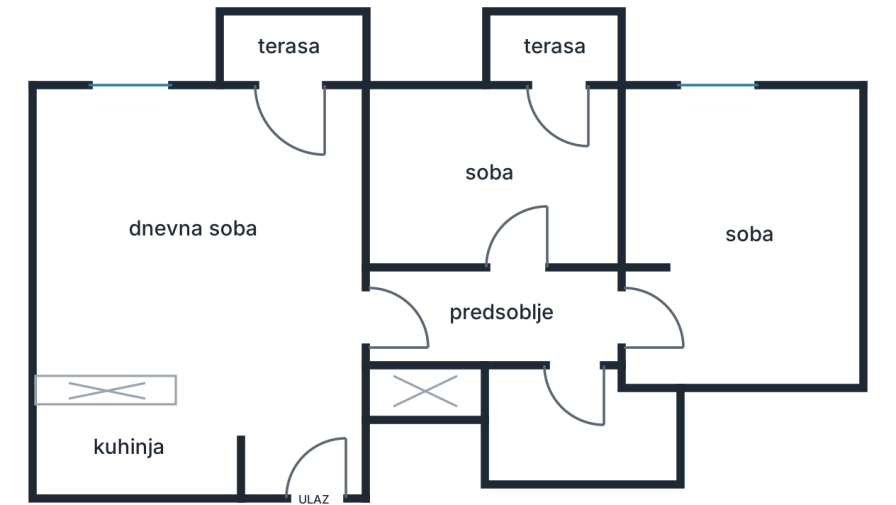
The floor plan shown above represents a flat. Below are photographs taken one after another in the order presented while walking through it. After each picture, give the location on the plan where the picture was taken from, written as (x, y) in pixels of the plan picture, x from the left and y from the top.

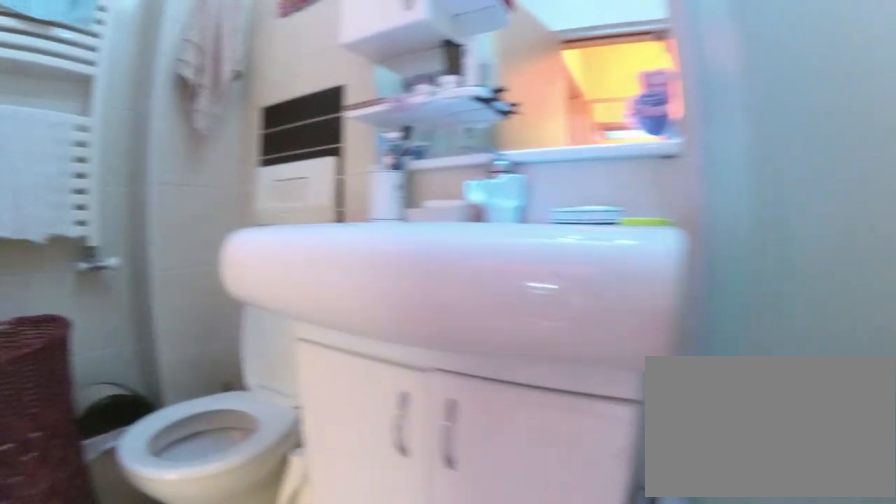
(552, 390)
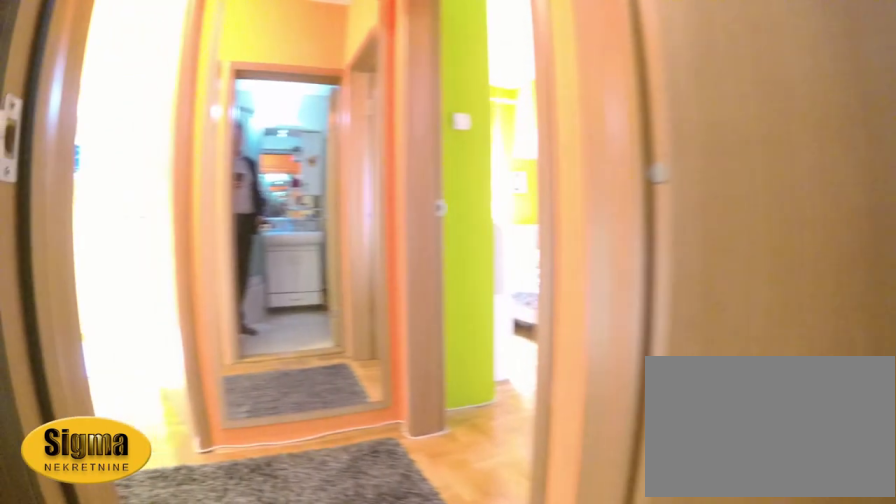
(560, 447)
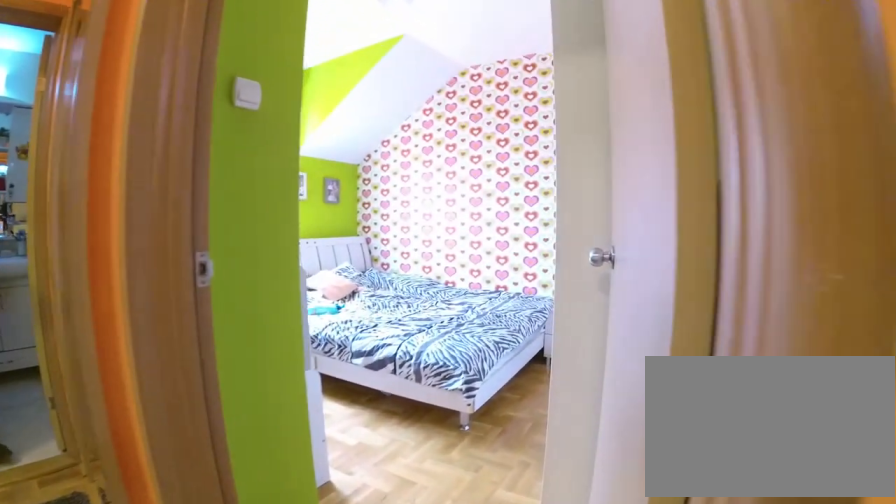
(565, 372)
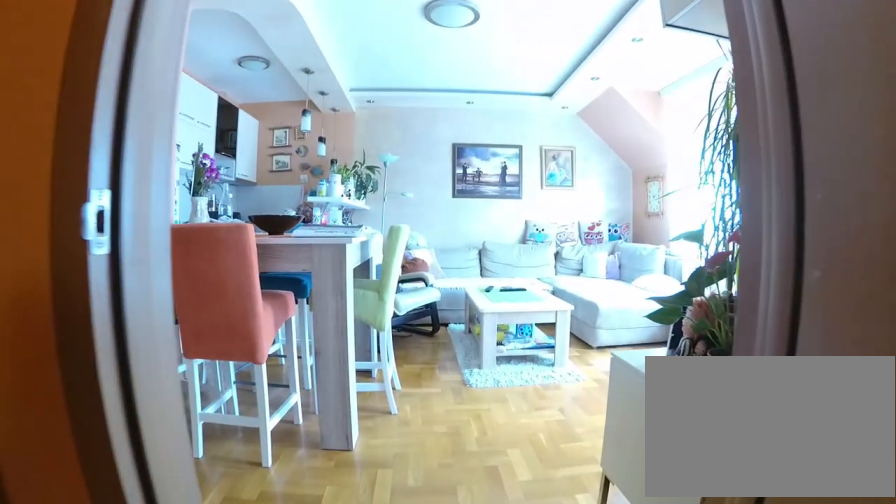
(424, 304)
